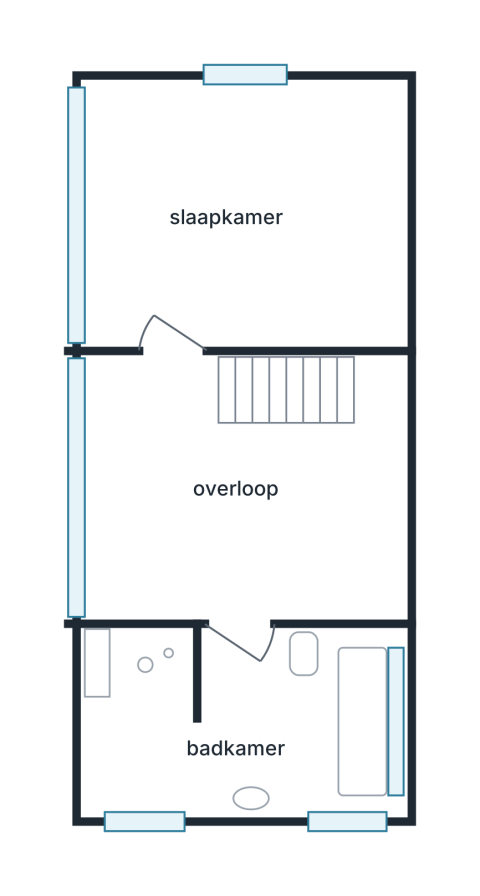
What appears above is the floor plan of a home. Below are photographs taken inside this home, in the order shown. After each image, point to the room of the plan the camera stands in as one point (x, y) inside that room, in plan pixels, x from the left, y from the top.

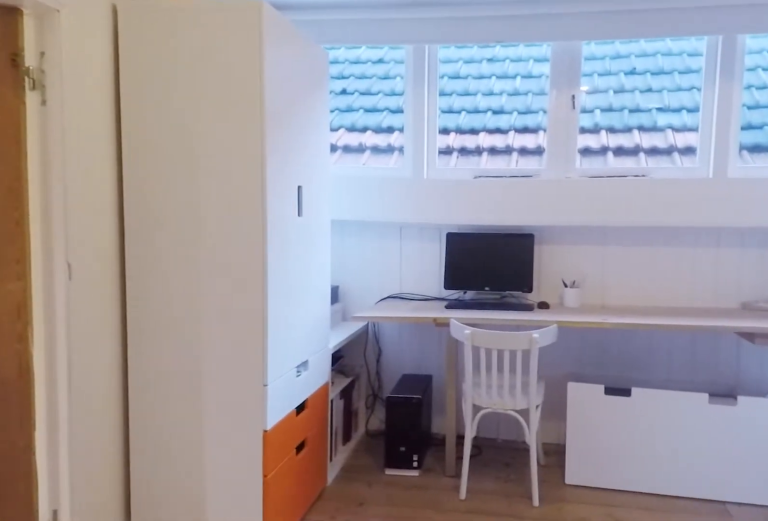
(231, 500)
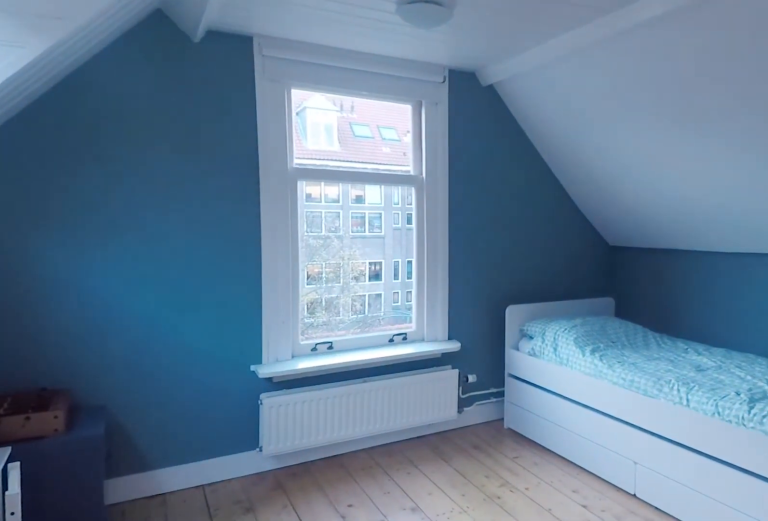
(92, 216)
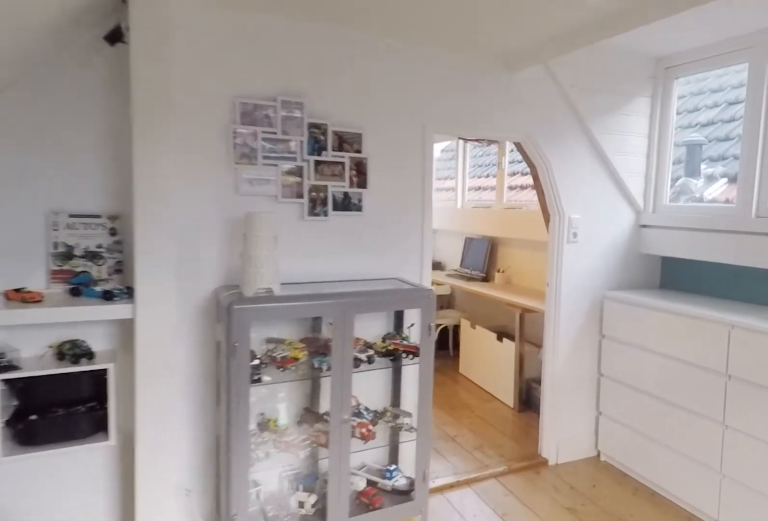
(92, 216)
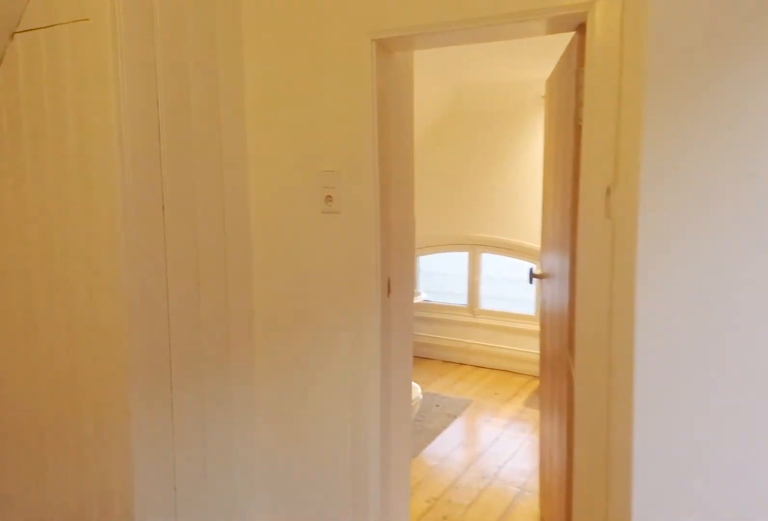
(232, 499)
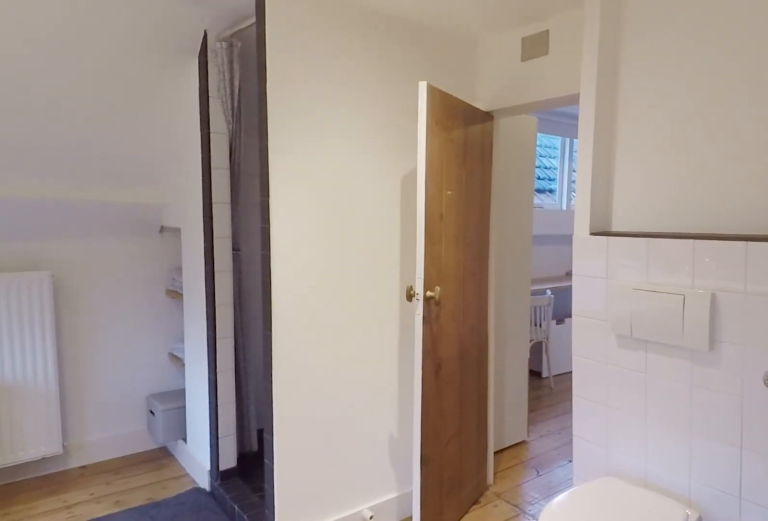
(93, 672)
